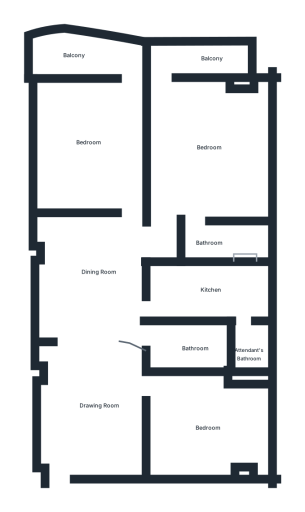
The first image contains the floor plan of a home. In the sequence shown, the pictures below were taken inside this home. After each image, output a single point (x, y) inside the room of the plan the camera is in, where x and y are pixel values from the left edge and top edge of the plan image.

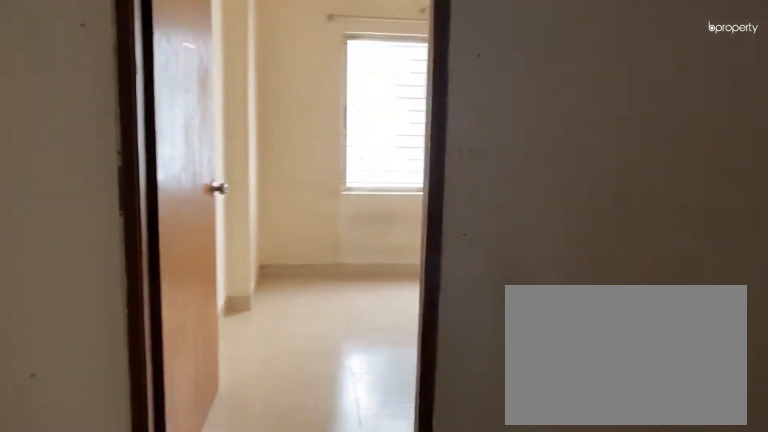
(104, 411)
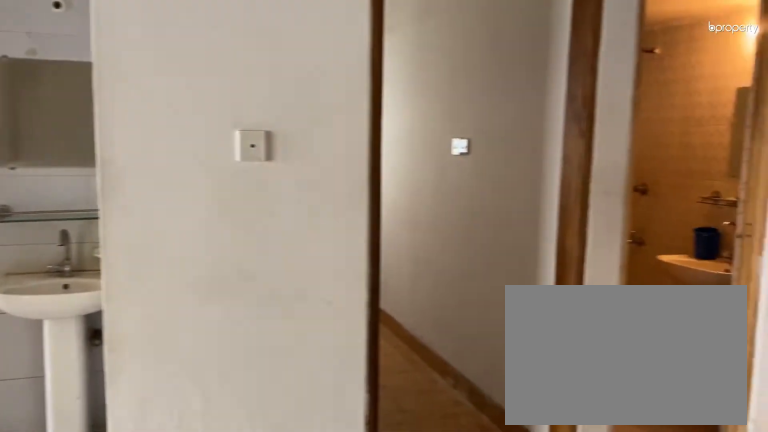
(93, 271)
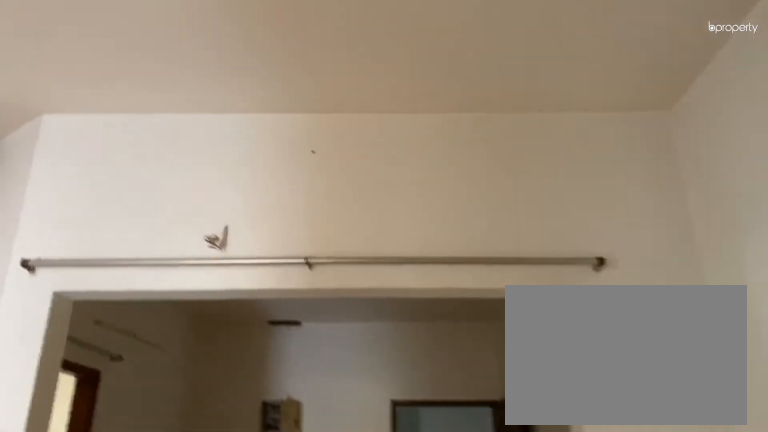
(94, 271)
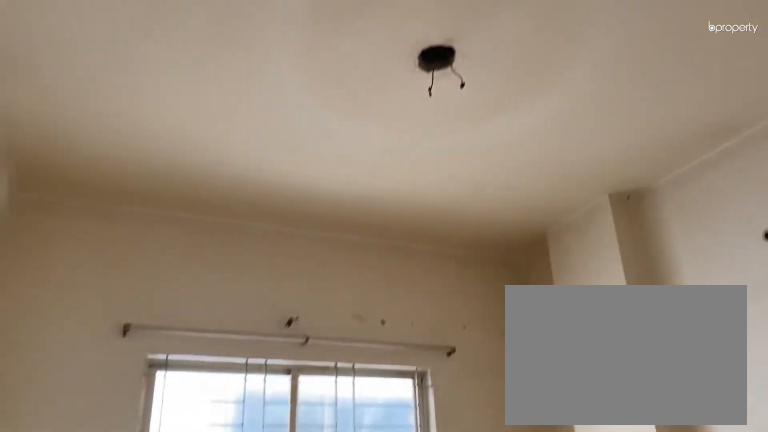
(209, 425)
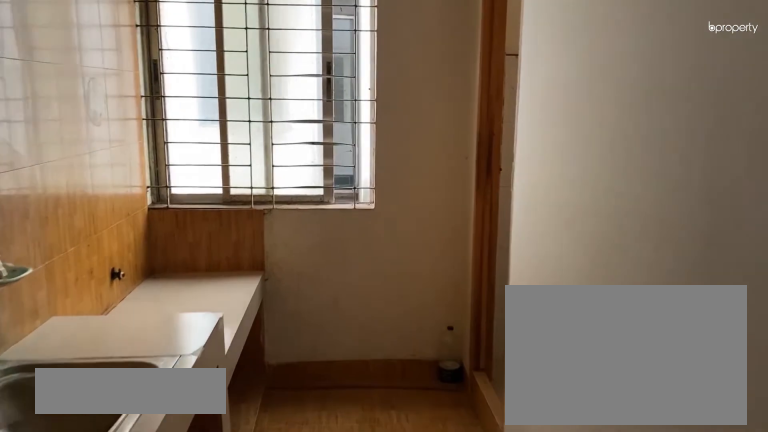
(209, 285)
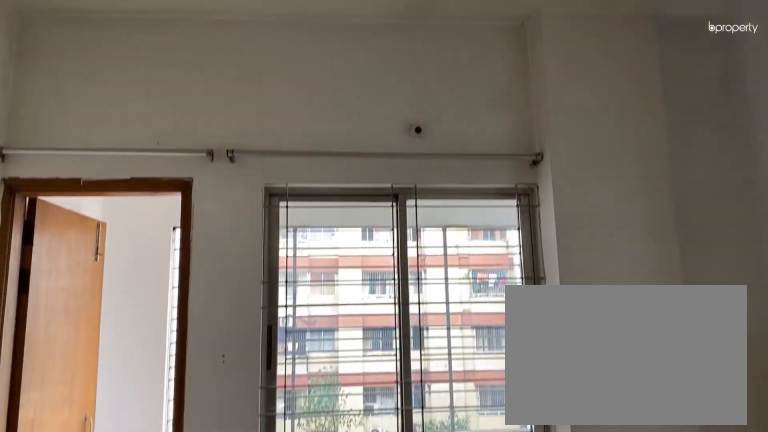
(202, 152)
